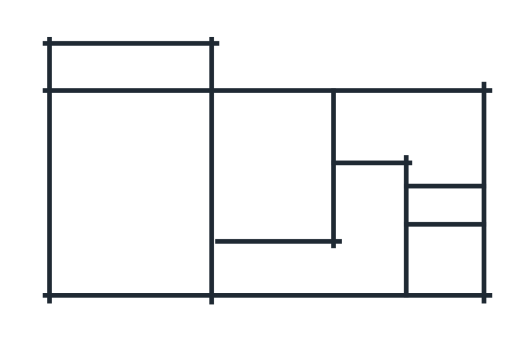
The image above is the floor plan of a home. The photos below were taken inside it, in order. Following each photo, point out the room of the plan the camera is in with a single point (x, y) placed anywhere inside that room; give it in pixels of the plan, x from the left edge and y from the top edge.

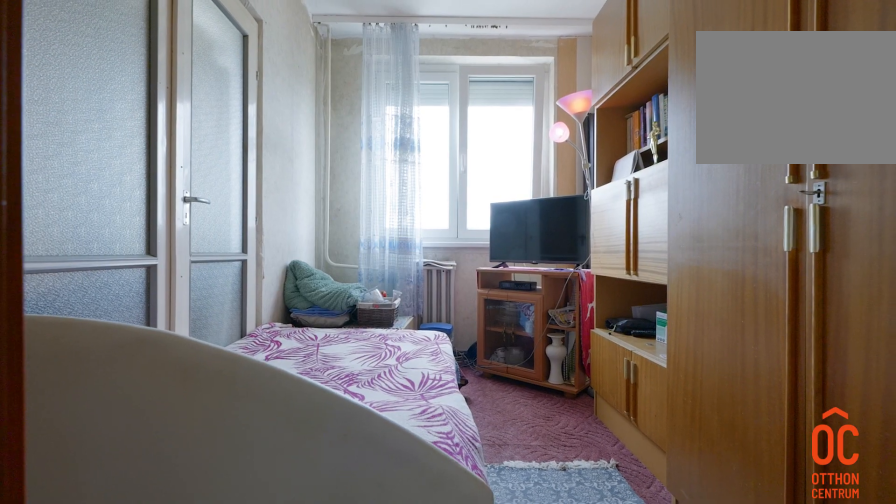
(275, 170)
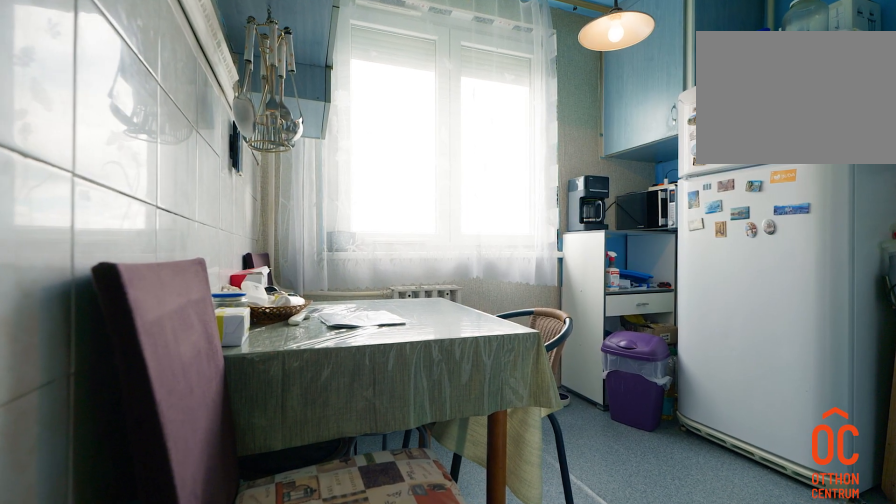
(371, 127)
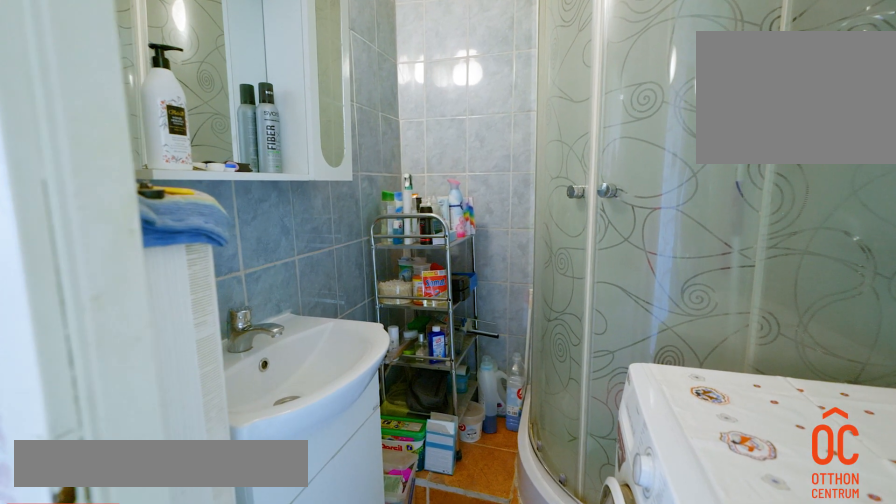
(453, 268)
